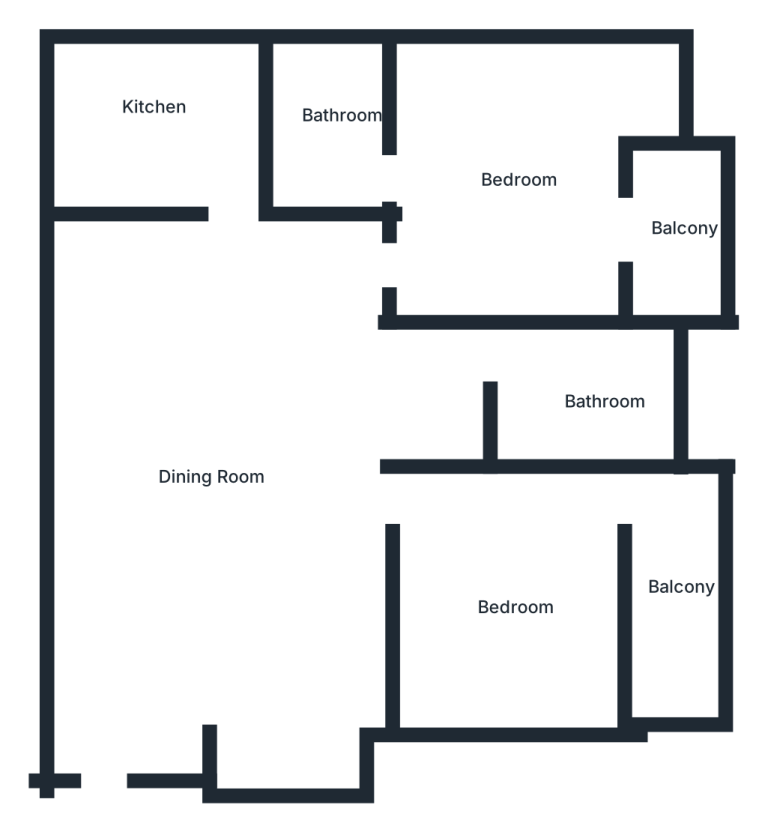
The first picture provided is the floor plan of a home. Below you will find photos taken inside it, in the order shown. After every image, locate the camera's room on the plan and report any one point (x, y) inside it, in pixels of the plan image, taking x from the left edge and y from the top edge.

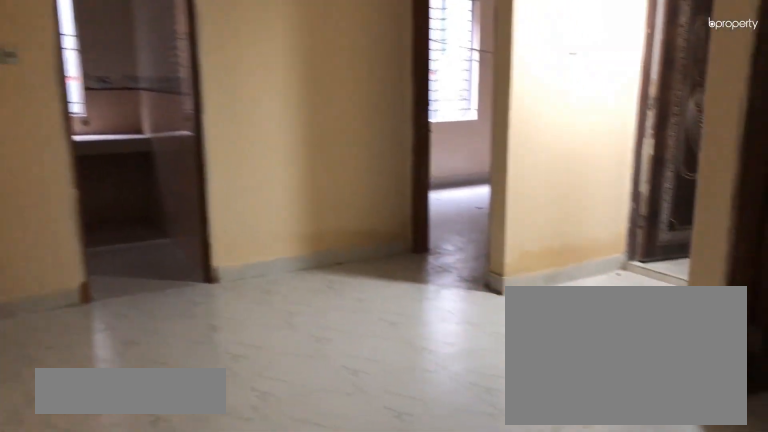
(235, 421)
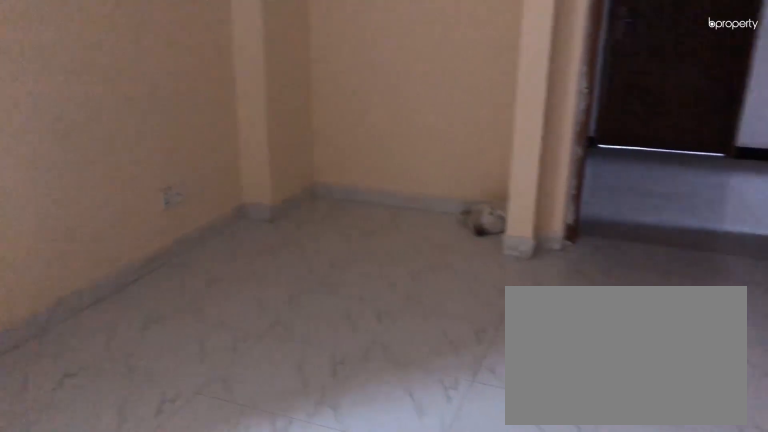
(235, 421)
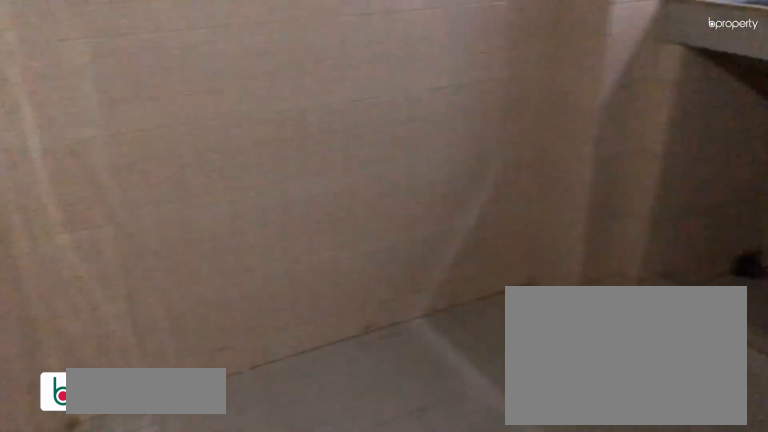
(177, 112)
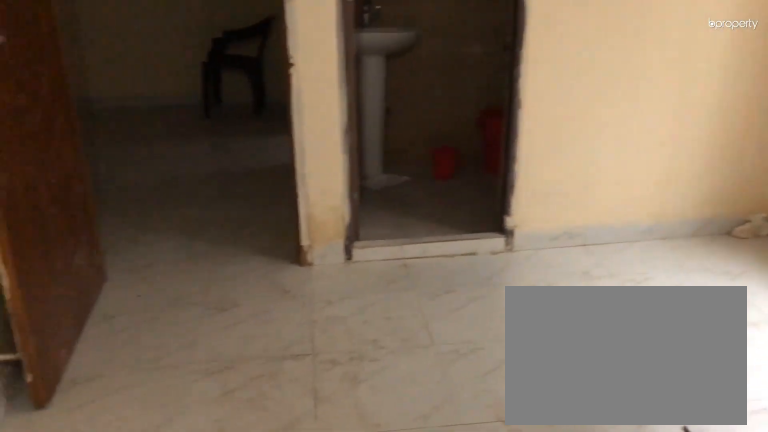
(466, 171)
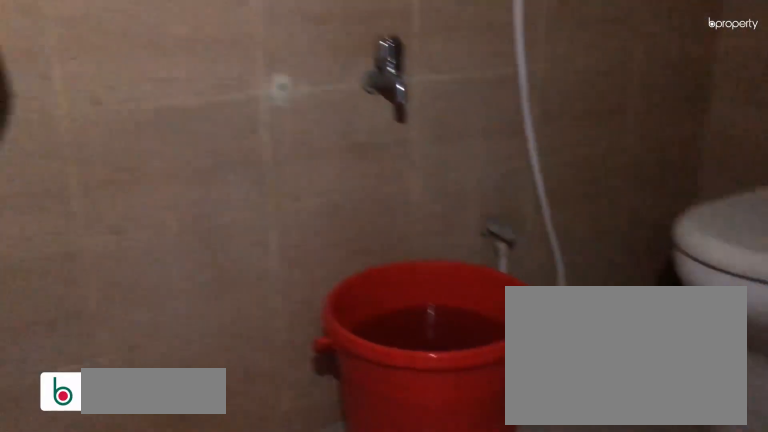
(328, 137)
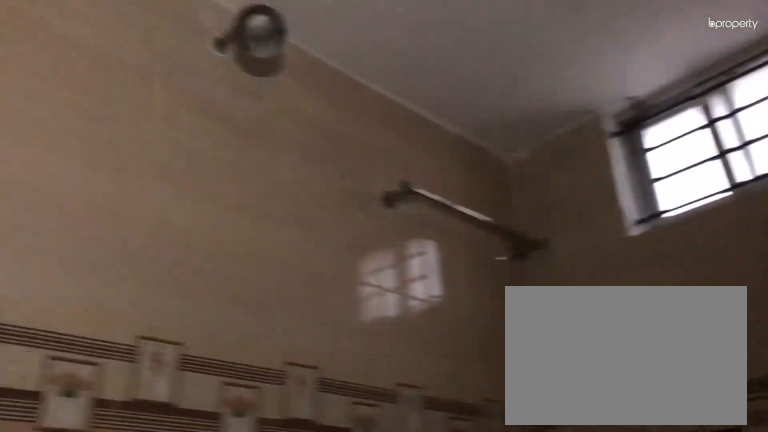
(328, 137)
